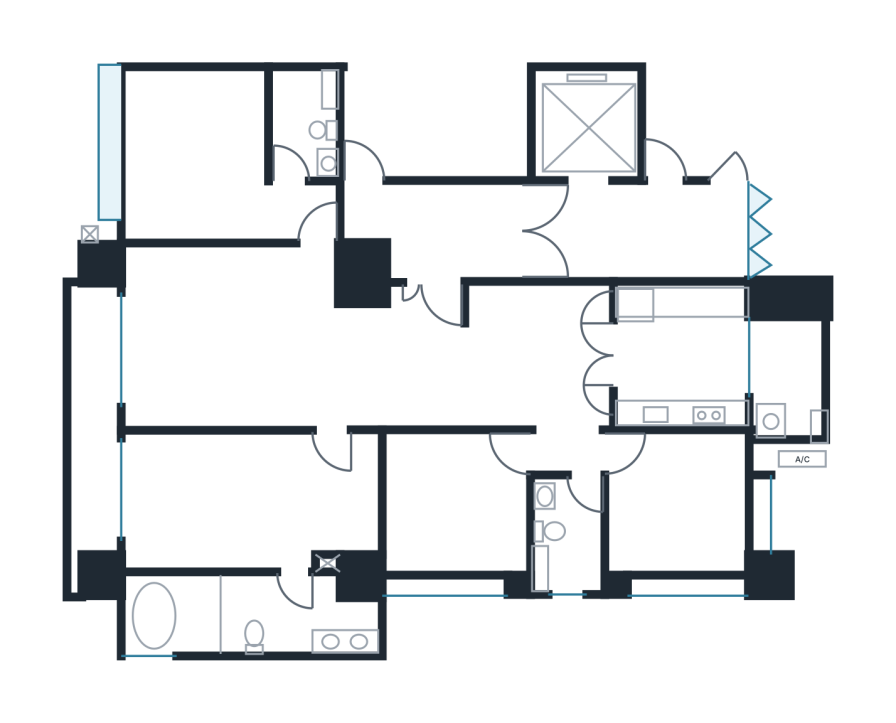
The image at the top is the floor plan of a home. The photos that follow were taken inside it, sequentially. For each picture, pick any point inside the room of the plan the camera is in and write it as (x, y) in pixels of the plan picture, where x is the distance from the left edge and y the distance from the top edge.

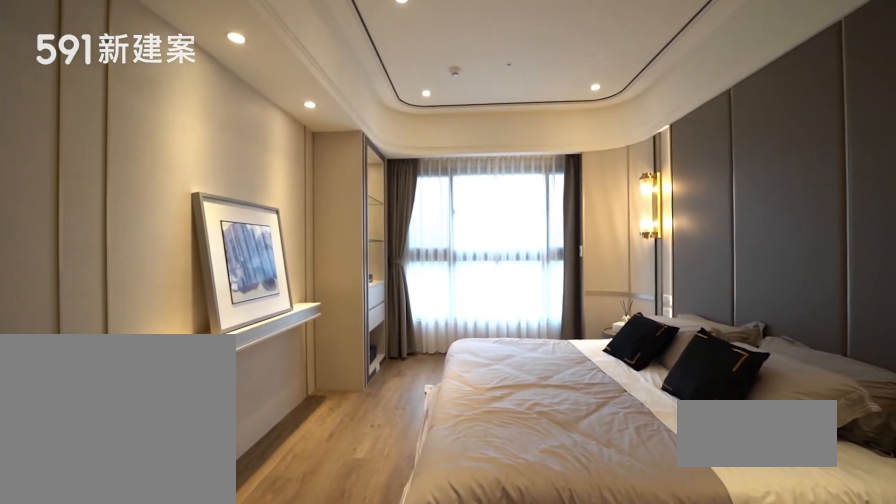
(241, 497)
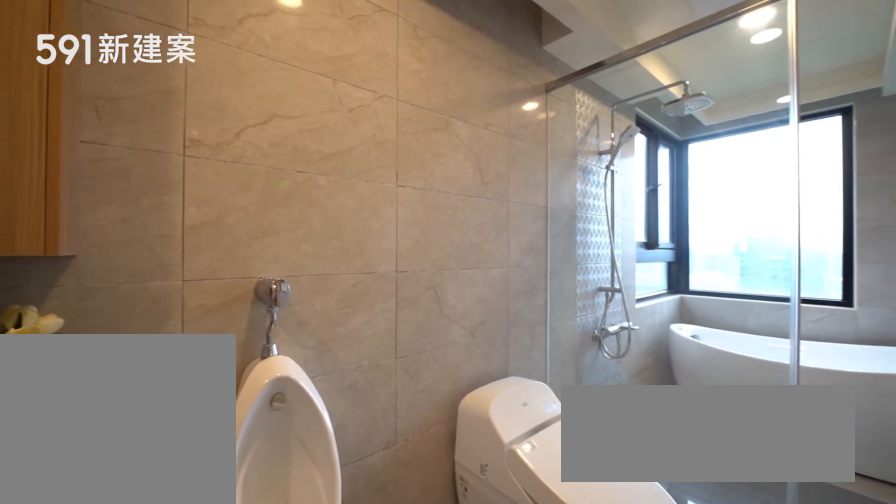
(241, 619)
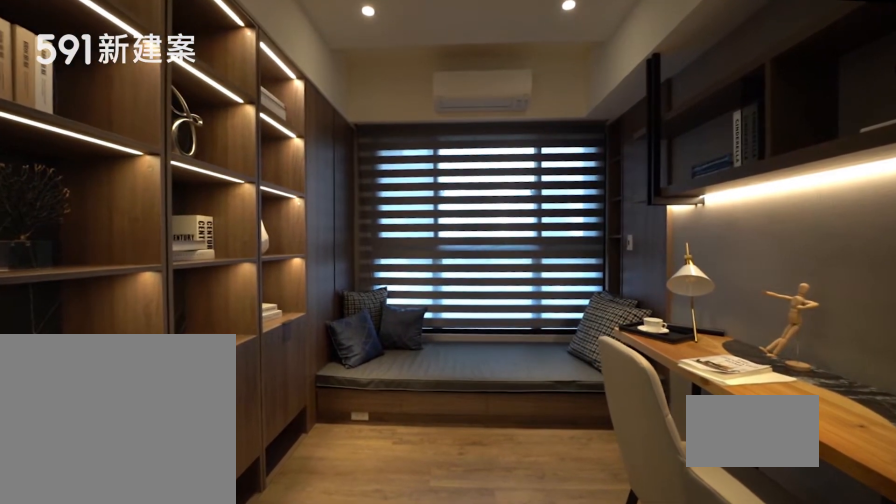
(456, 501)
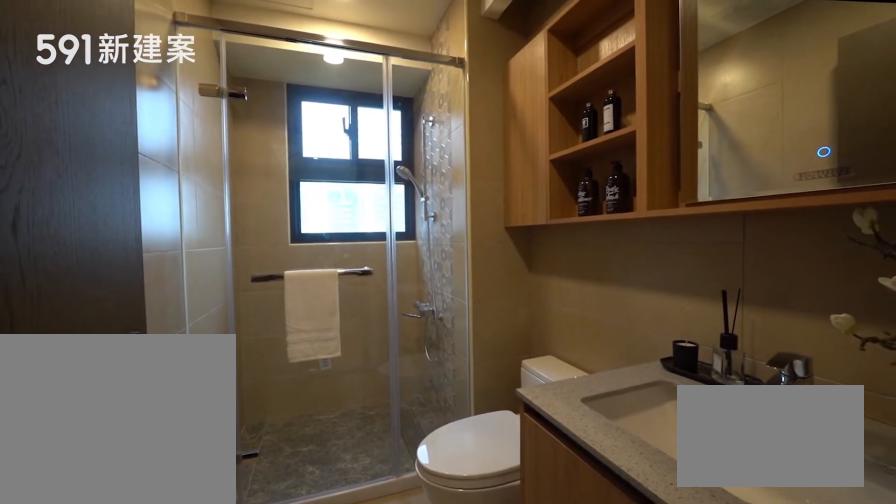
(569, 537)
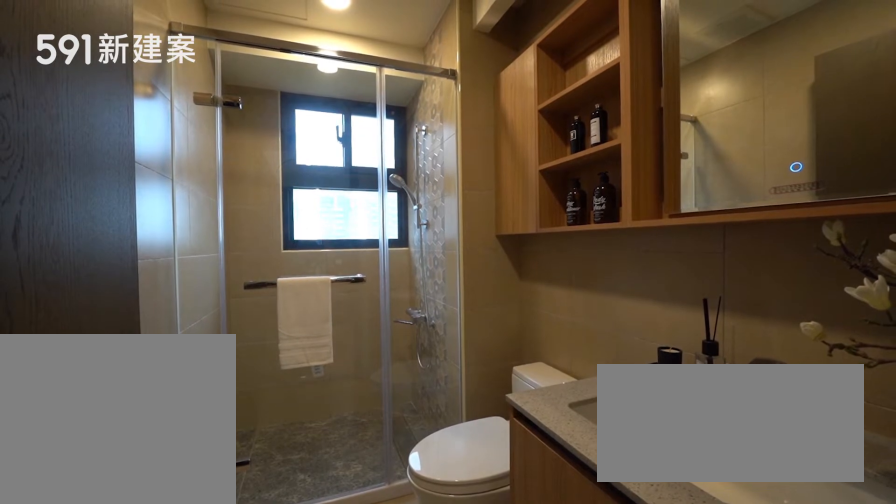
(569, 537)
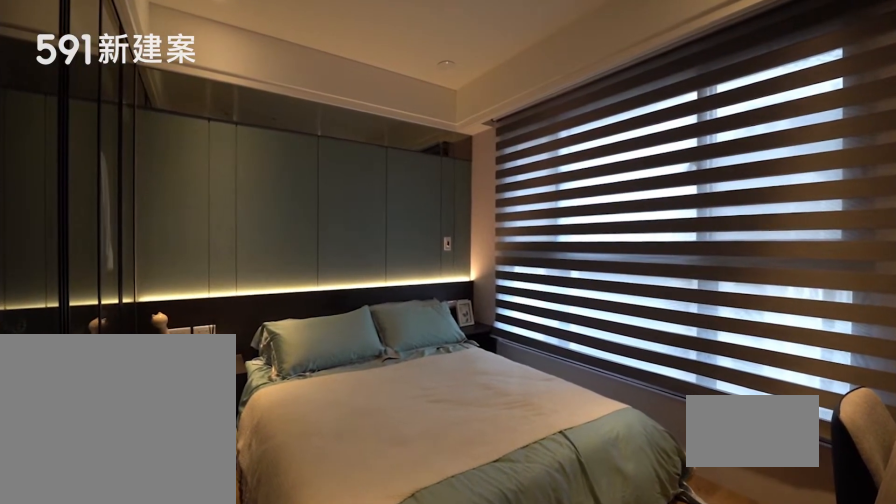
(677, 503)
